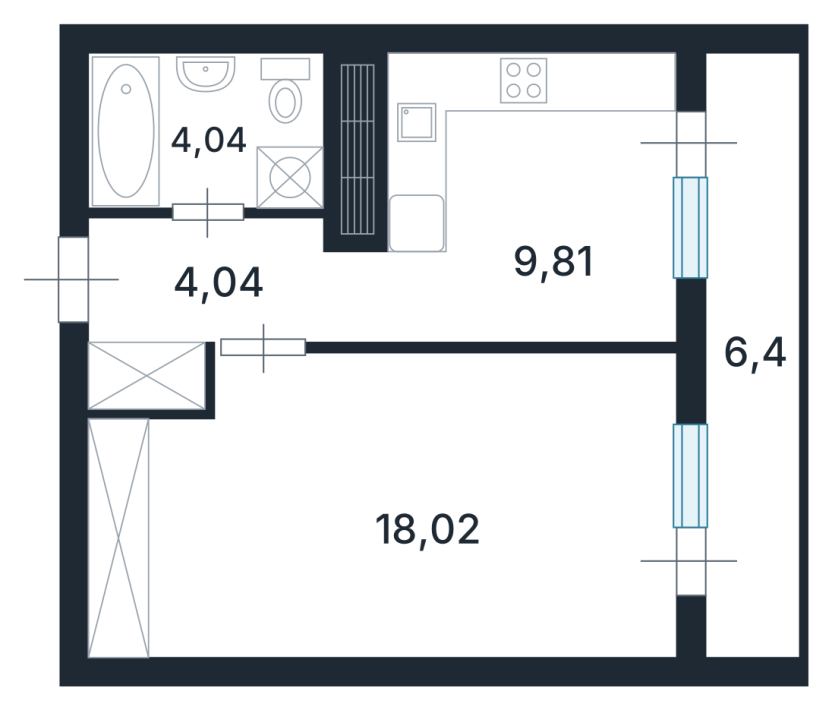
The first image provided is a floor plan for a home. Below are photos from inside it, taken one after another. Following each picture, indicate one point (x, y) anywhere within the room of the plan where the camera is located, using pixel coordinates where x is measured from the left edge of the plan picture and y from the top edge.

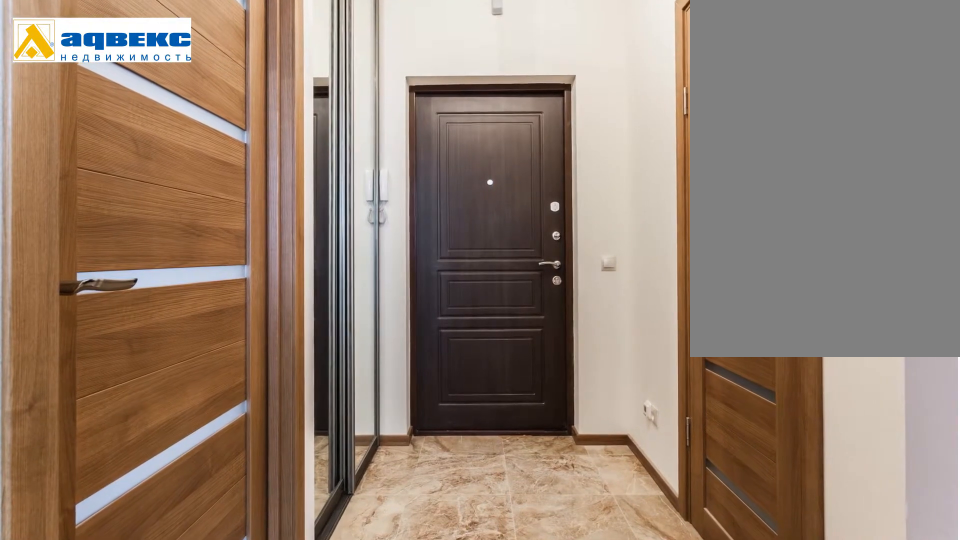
(216, 278)
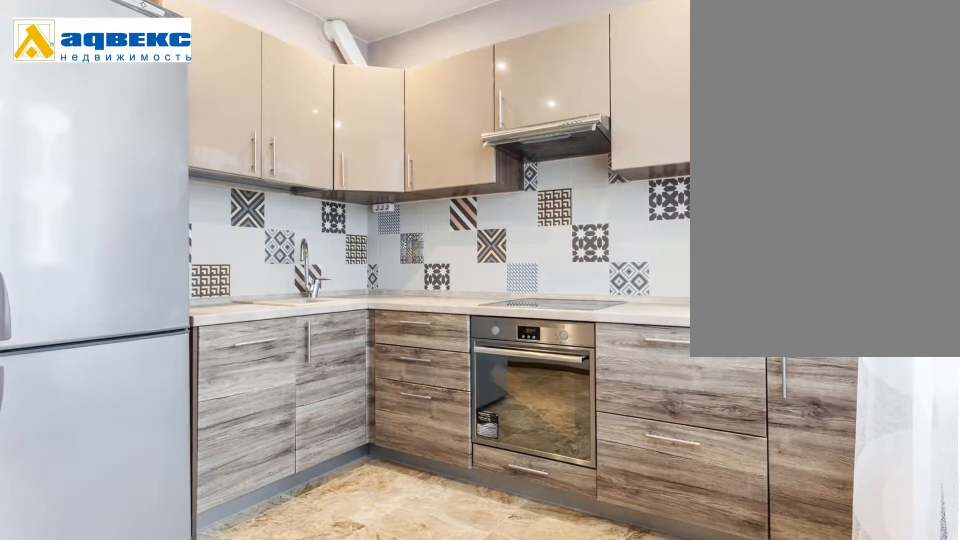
(560, 253)
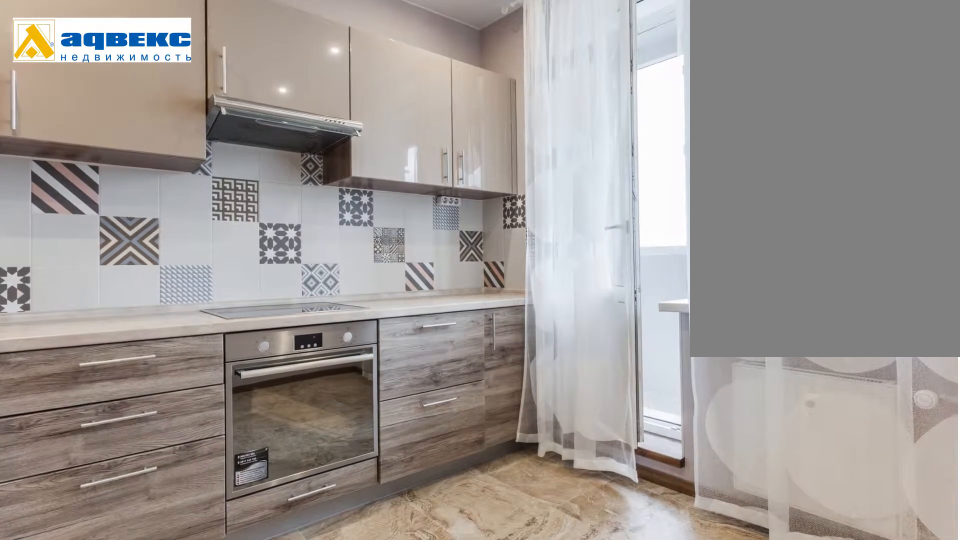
(560, 253)
